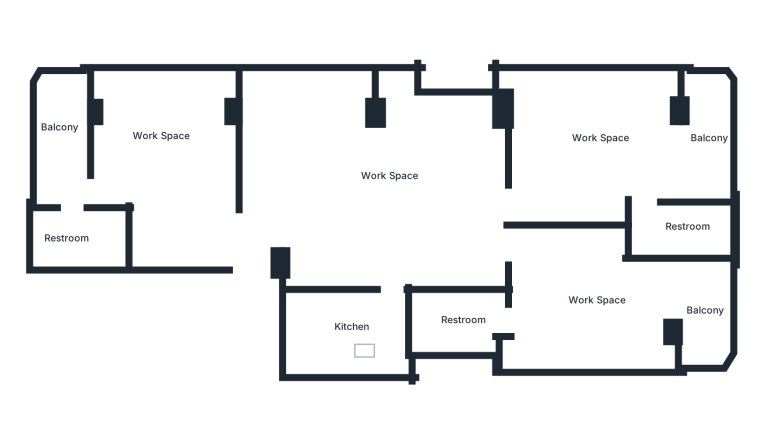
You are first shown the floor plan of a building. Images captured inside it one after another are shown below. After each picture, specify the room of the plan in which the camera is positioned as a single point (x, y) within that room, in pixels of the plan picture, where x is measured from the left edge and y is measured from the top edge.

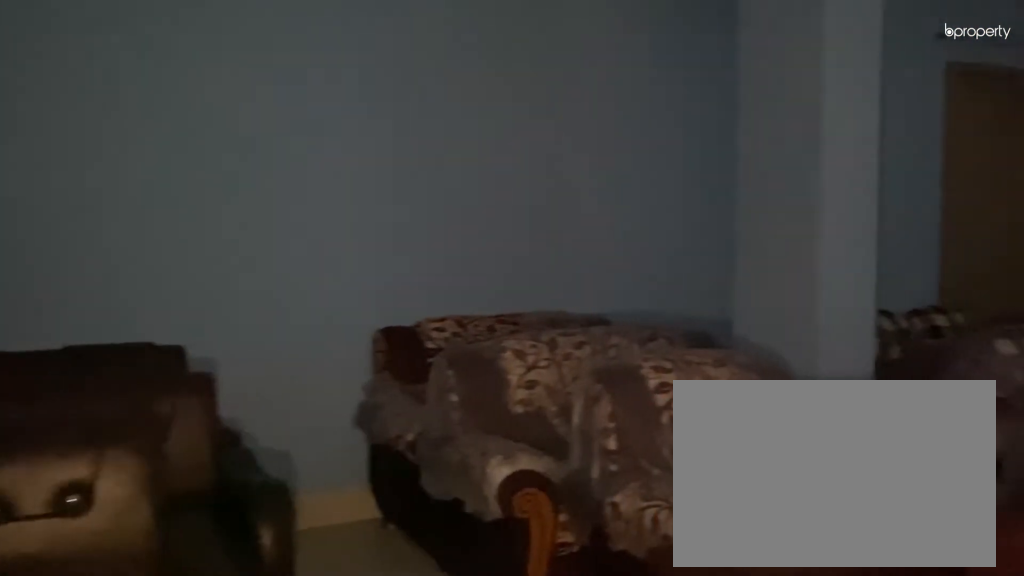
(378, 214)
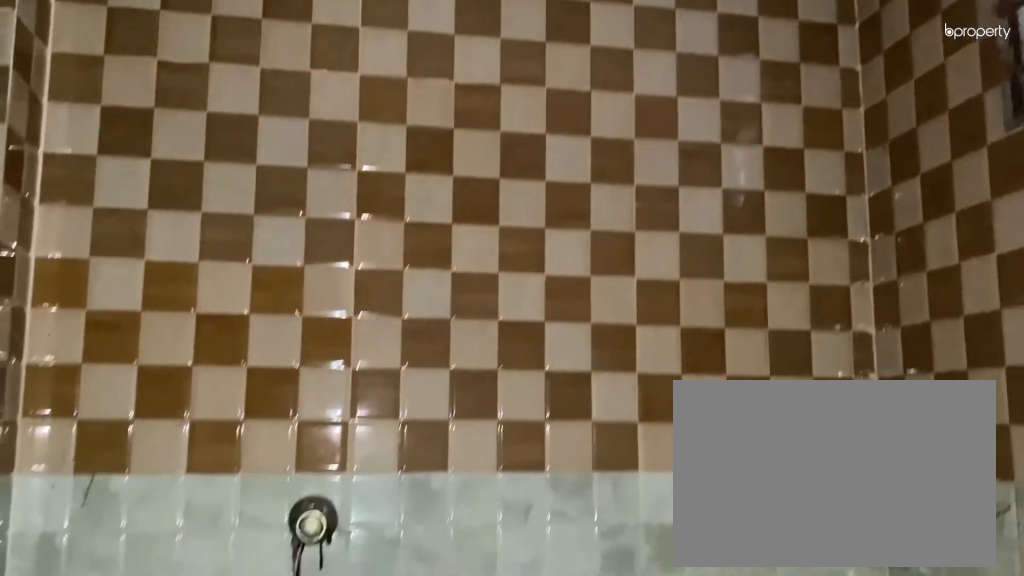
(75, 232)
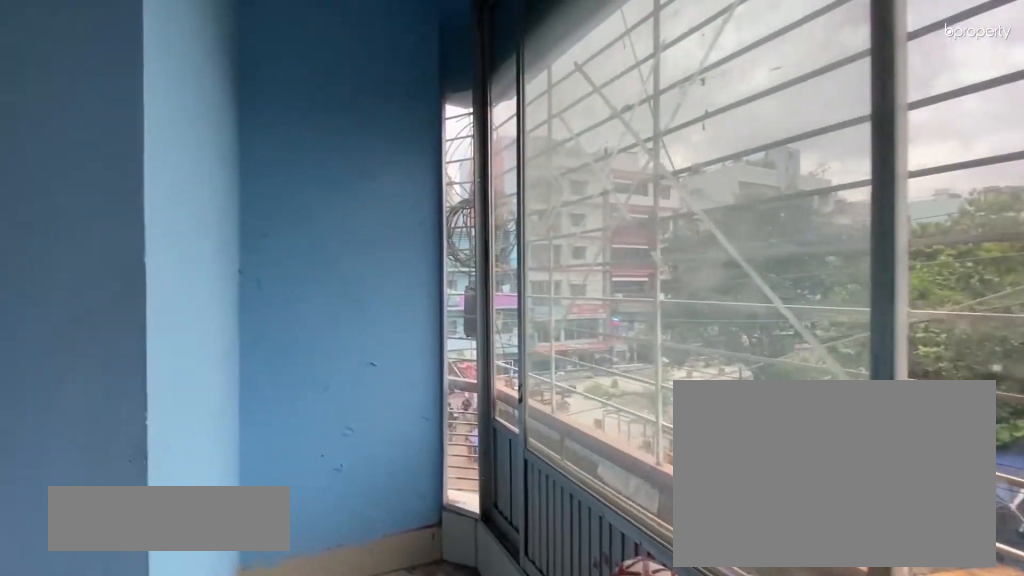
(711, 141)
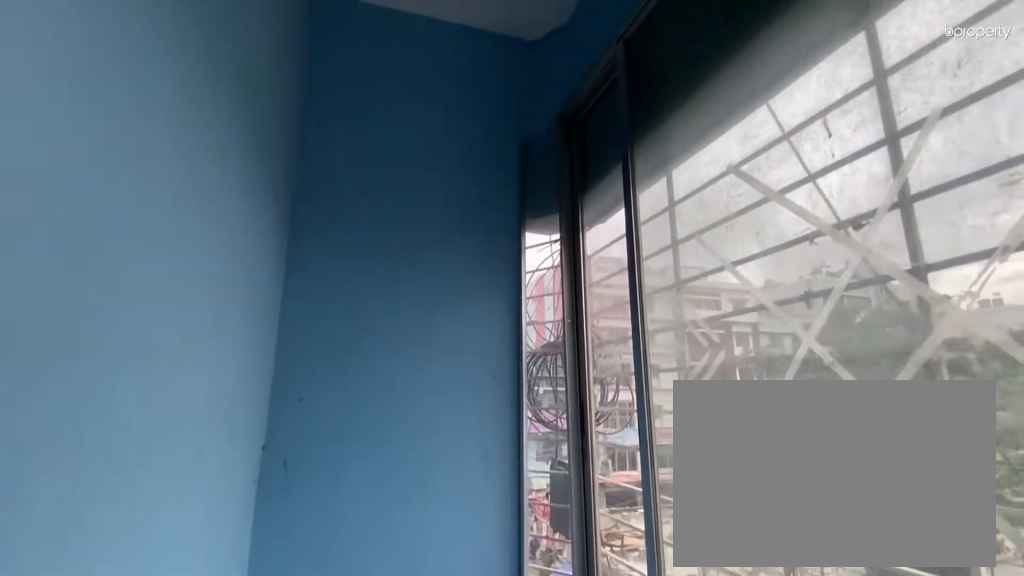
(711, 141)
